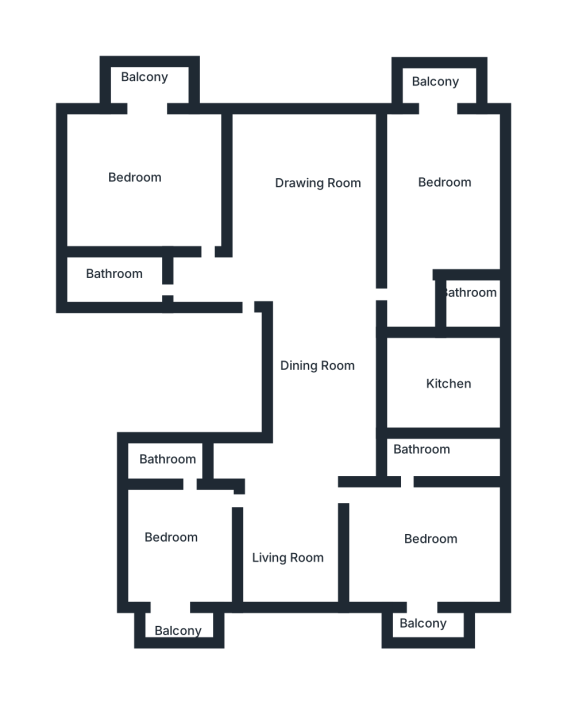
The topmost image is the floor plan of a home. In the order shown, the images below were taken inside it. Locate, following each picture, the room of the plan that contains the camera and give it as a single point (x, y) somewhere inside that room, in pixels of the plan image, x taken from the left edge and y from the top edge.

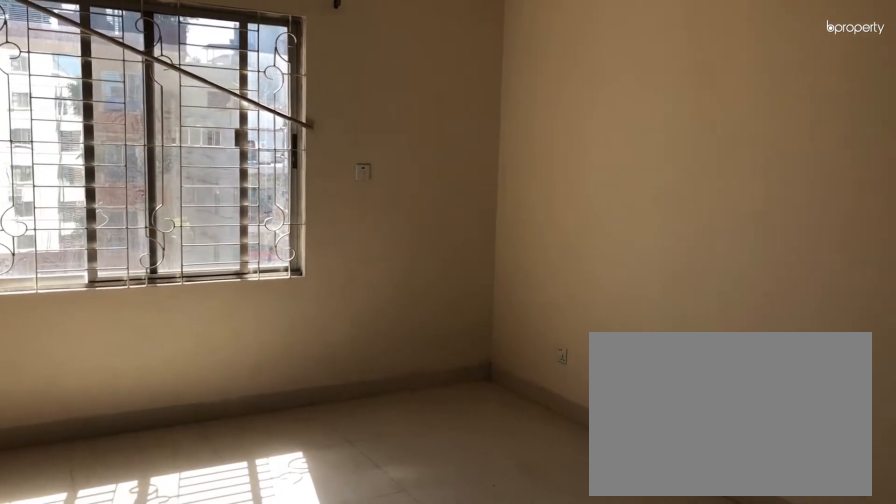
(321, 273)
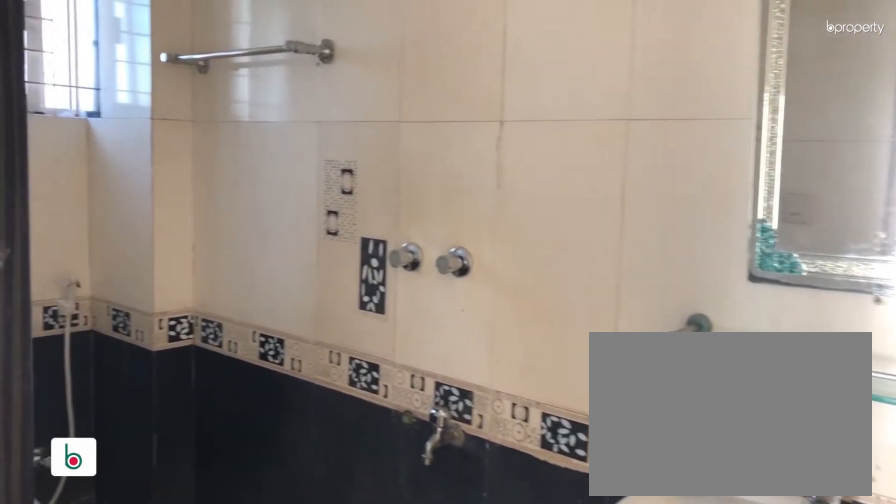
(168, 459)
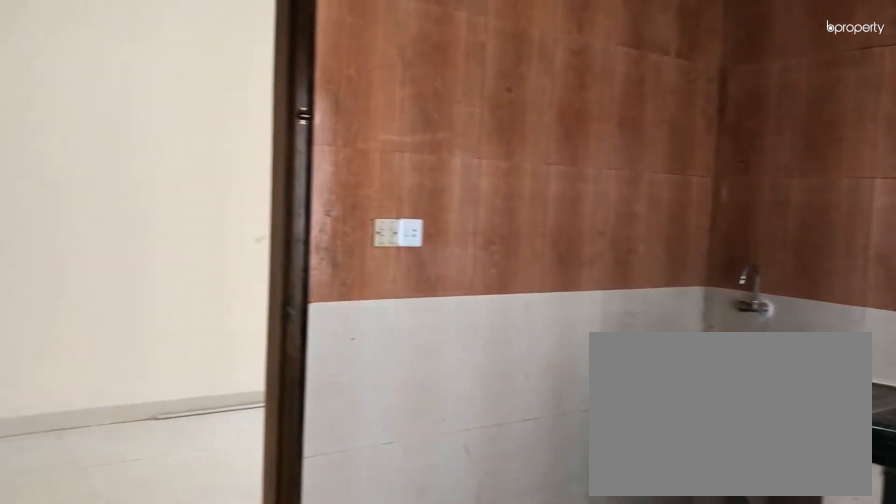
(441, 391)
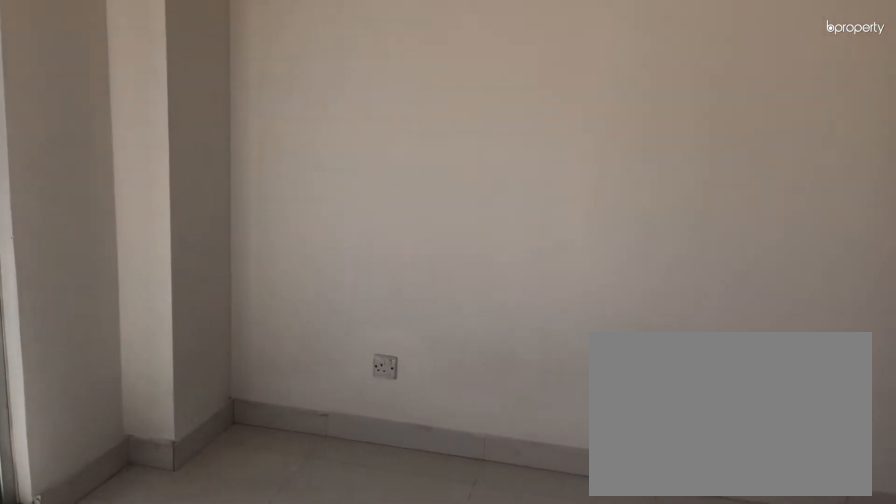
(148, 189)
